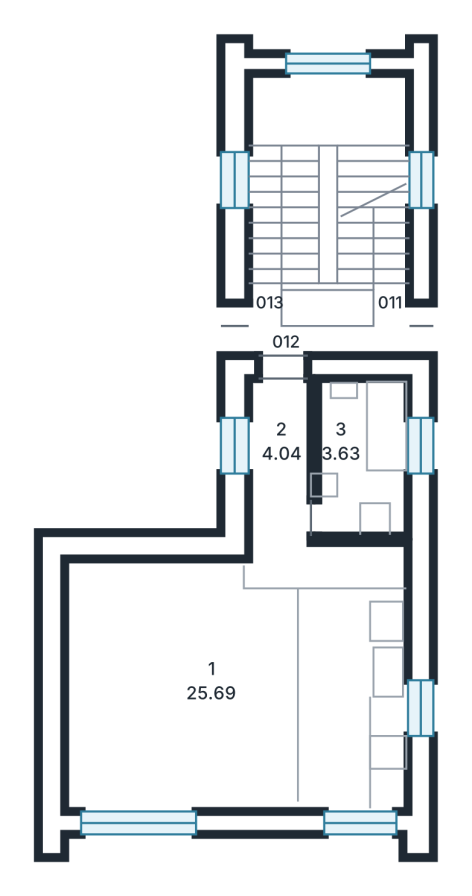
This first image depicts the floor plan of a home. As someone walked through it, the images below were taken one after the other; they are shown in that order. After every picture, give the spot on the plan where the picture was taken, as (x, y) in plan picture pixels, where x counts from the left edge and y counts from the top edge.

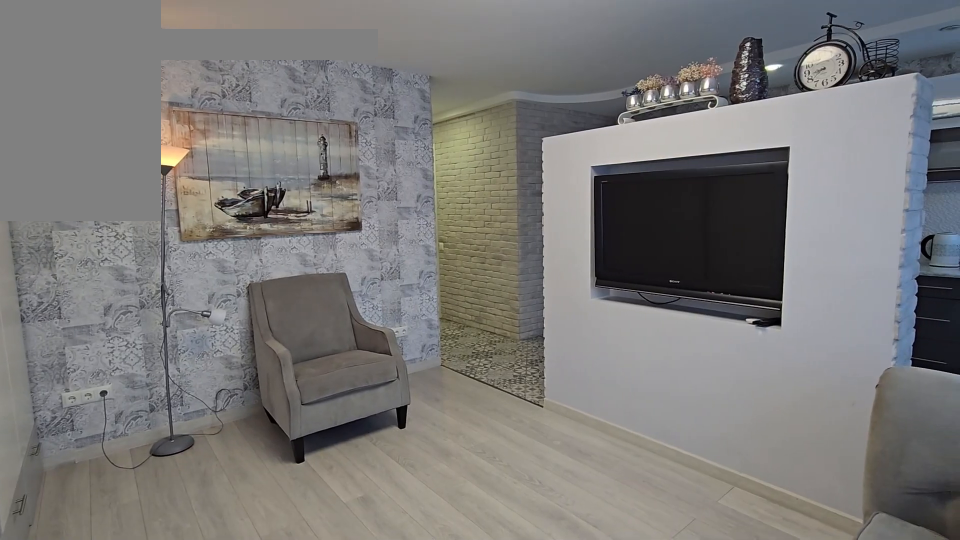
(131, 654)
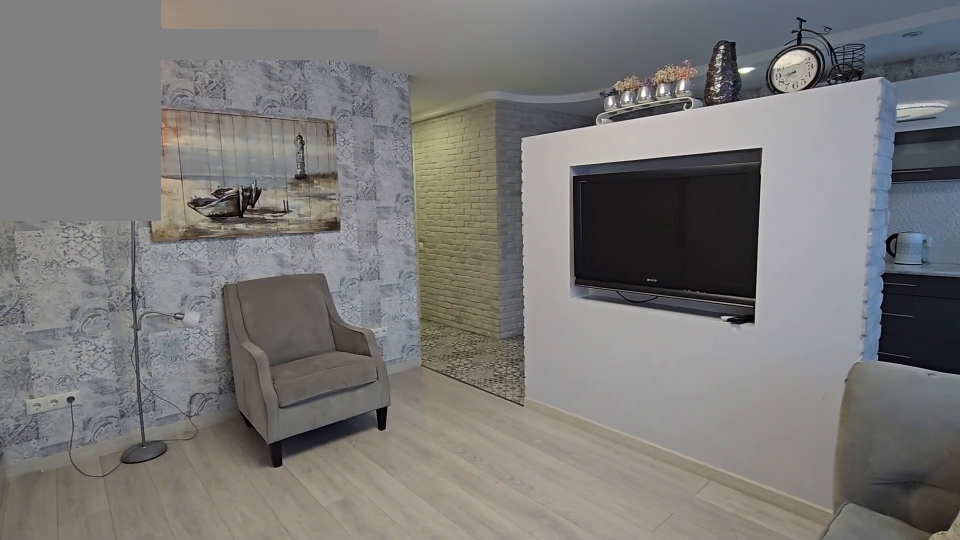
(128, 654)
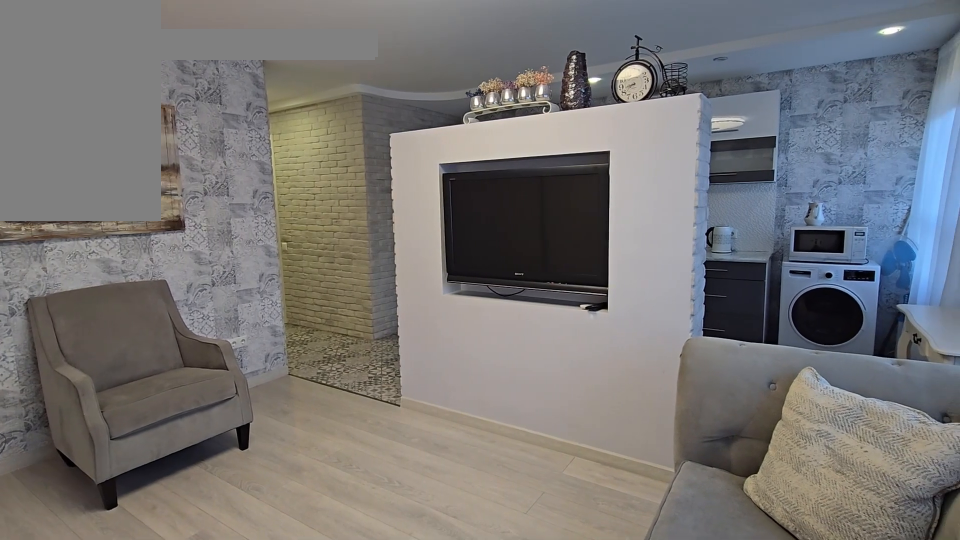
(126, 654)
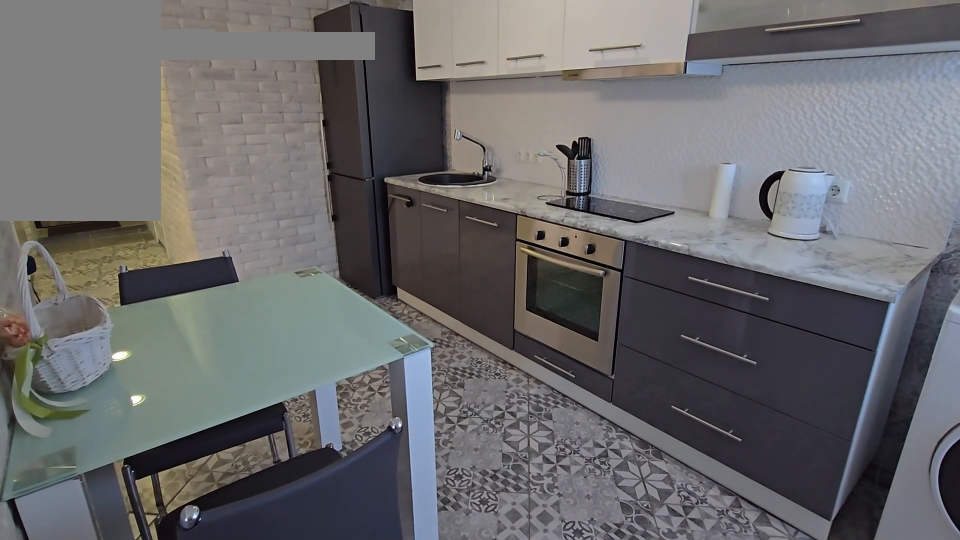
(358, 697)
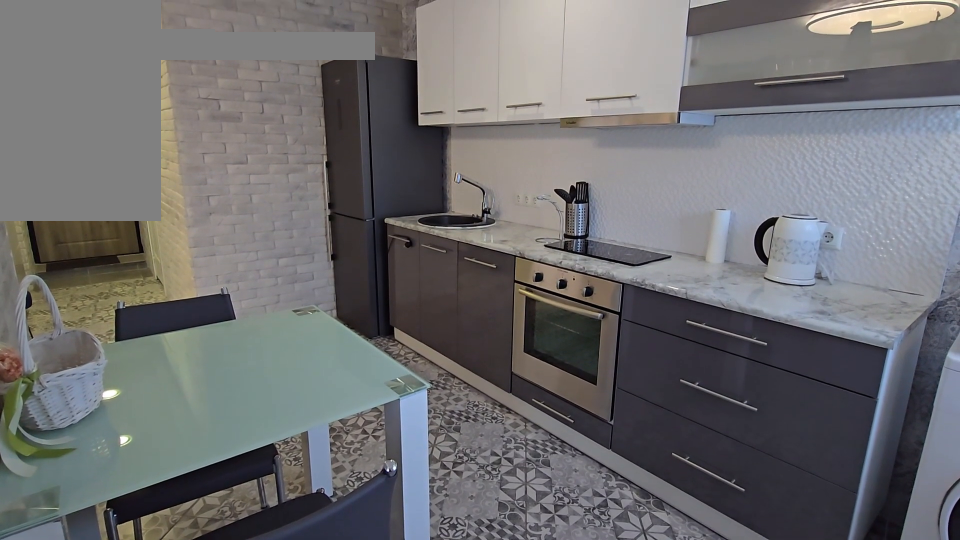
(358, 697)
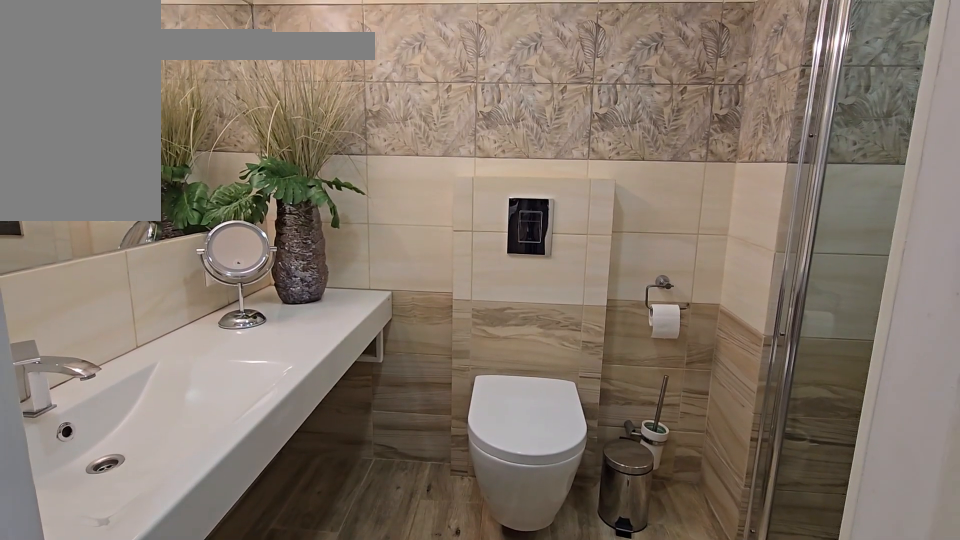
(365, 458)
